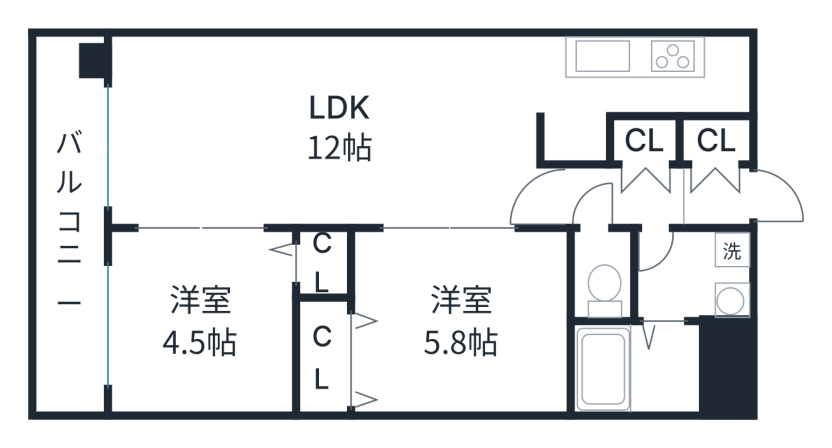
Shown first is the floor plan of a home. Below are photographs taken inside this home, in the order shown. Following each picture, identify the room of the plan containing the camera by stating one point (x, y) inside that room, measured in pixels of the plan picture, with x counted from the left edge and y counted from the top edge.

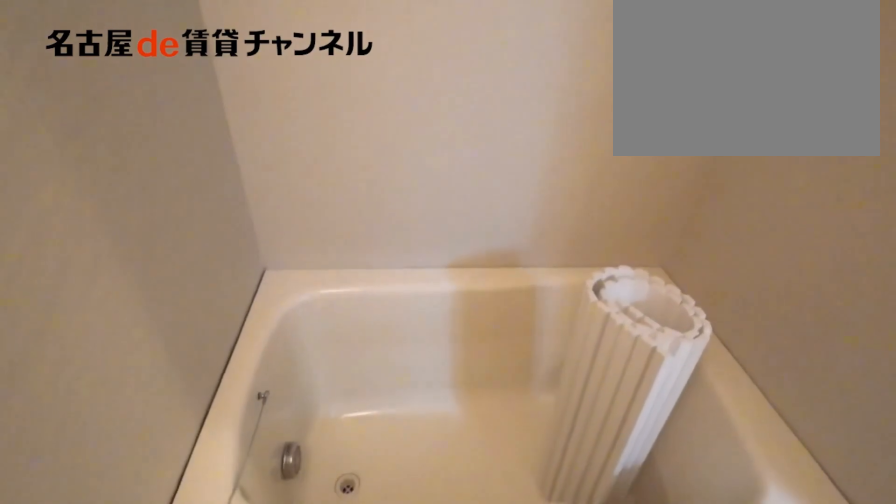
(634, 366)
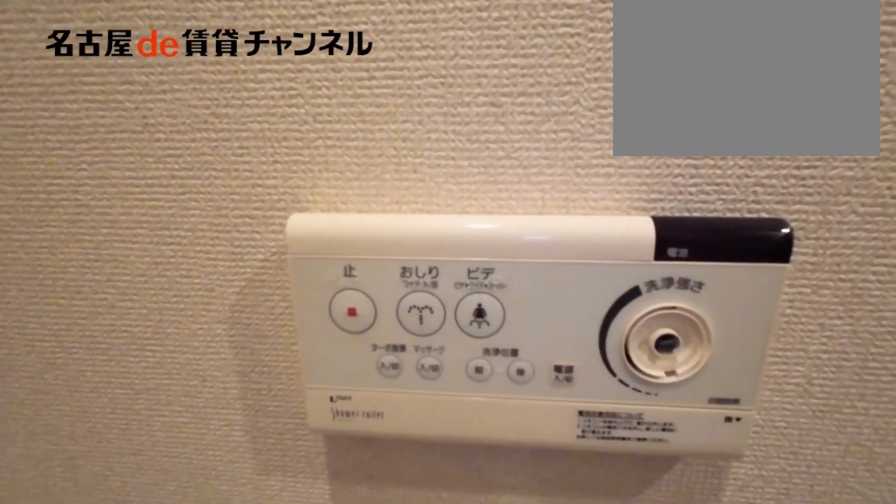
(602, 274)
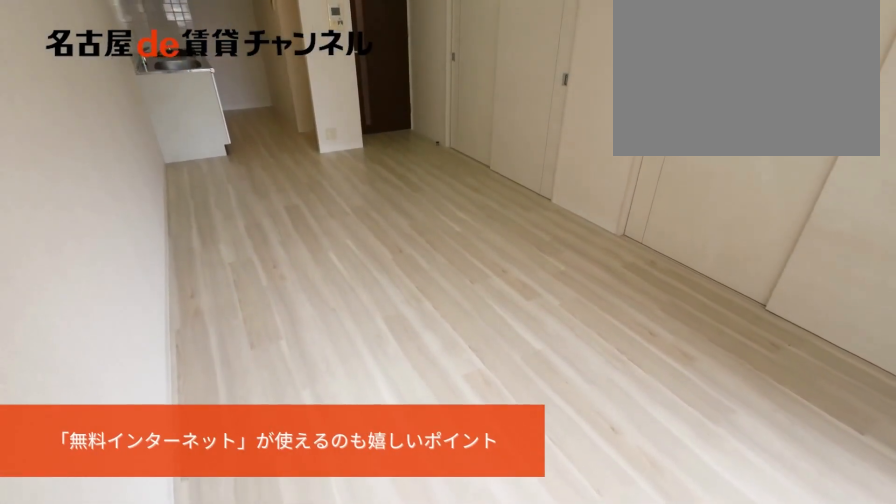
(335, 130)
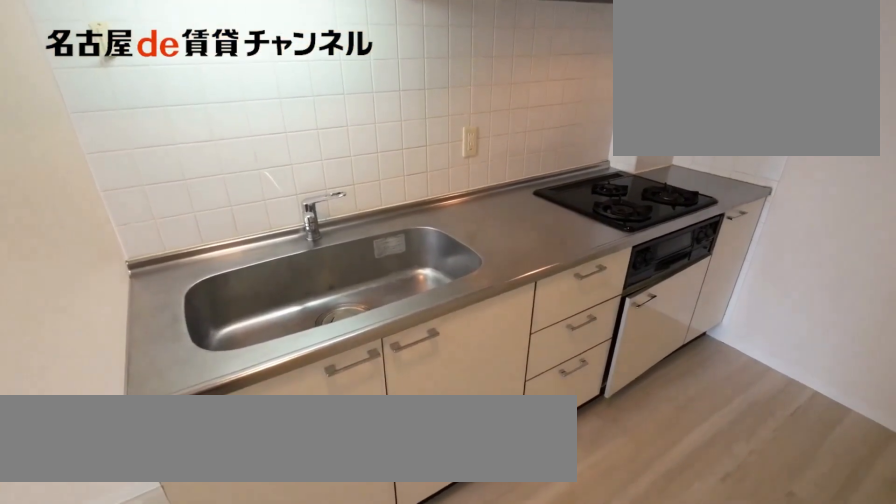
(646, 75)
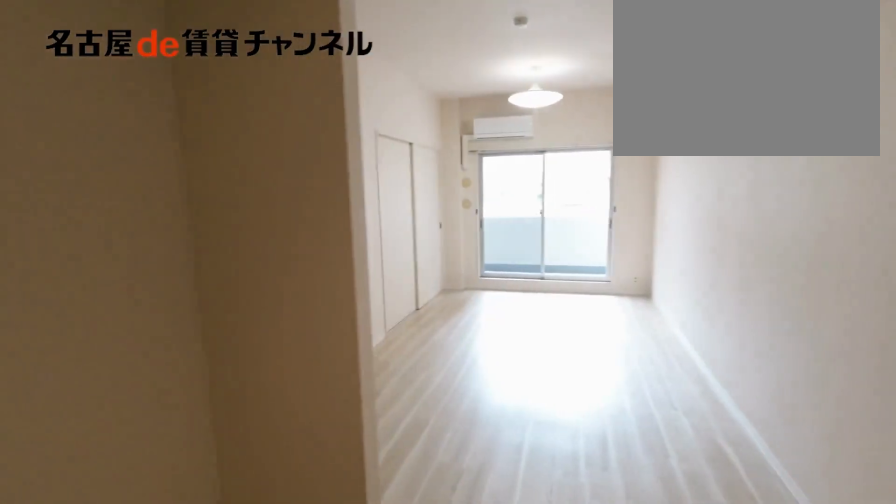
(646, 75)
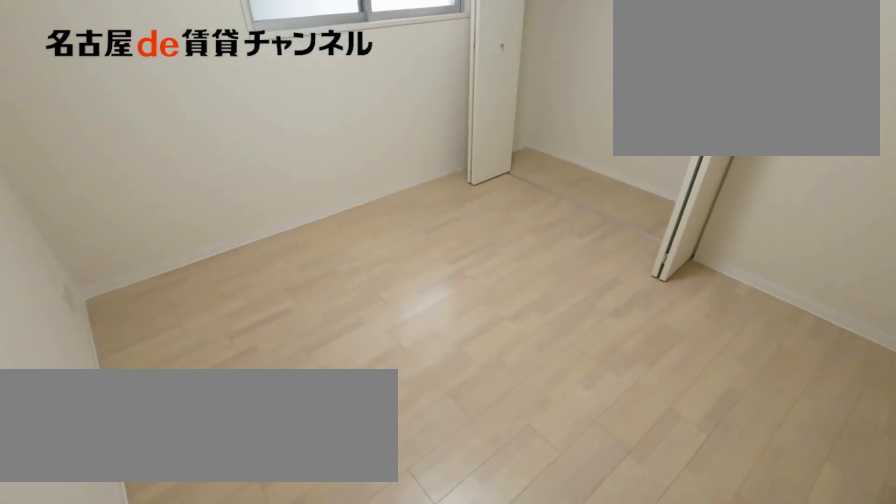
(441, 322)
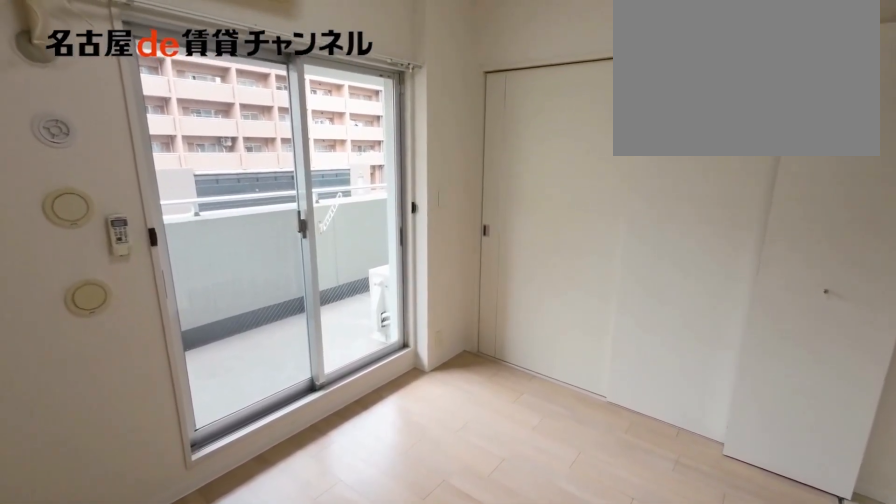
(213, 311)
